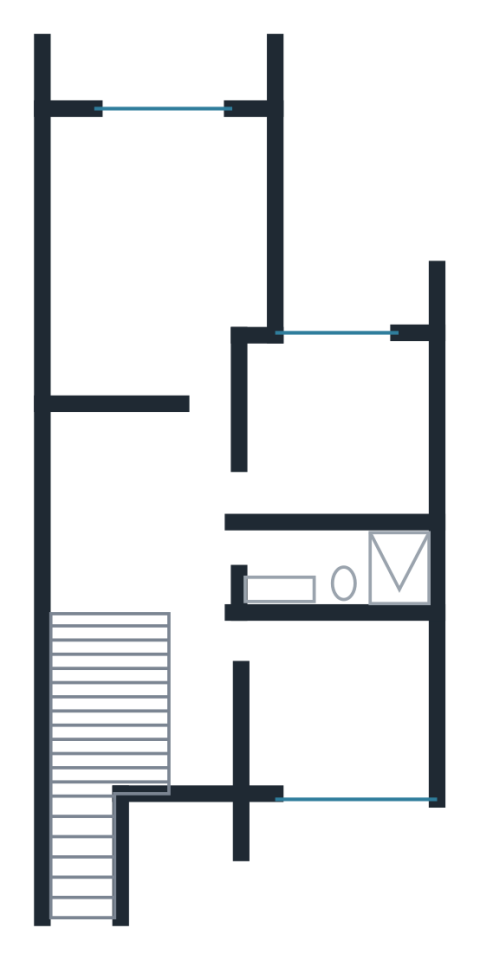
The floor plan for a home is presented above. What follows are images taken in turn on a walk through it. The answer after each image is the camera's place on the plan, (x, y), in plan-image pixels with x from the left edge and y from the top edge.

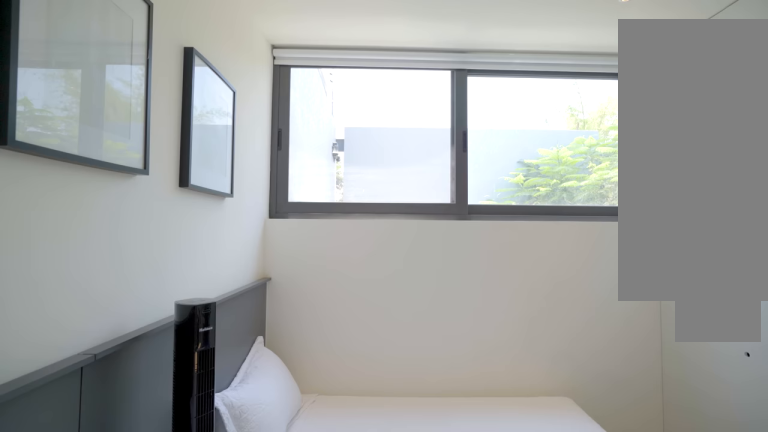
(289, 727)
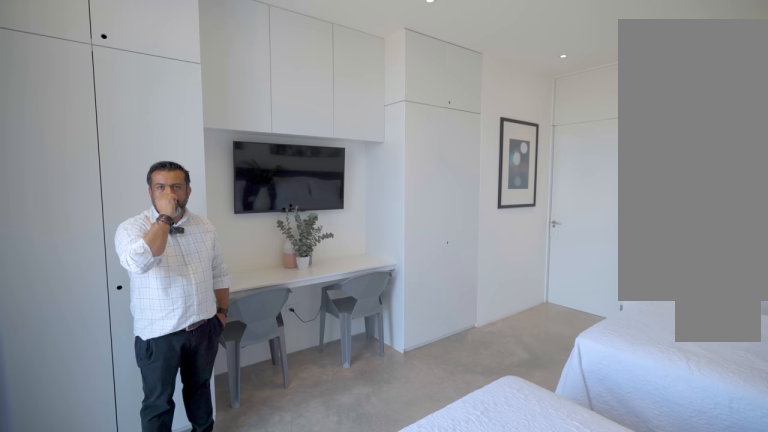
(104, 131)
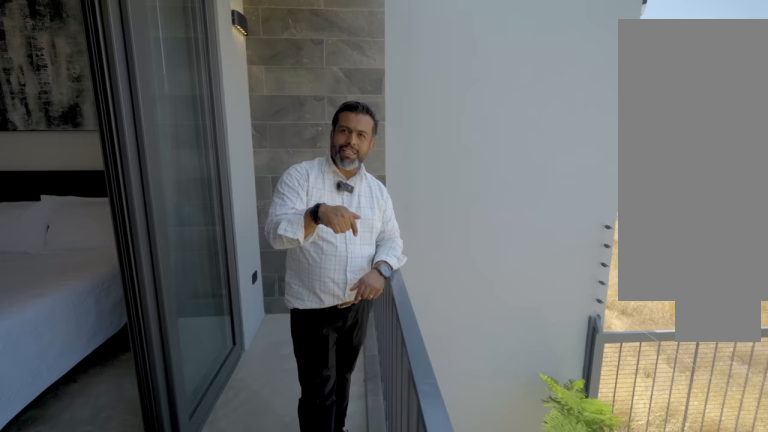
(180, 82)
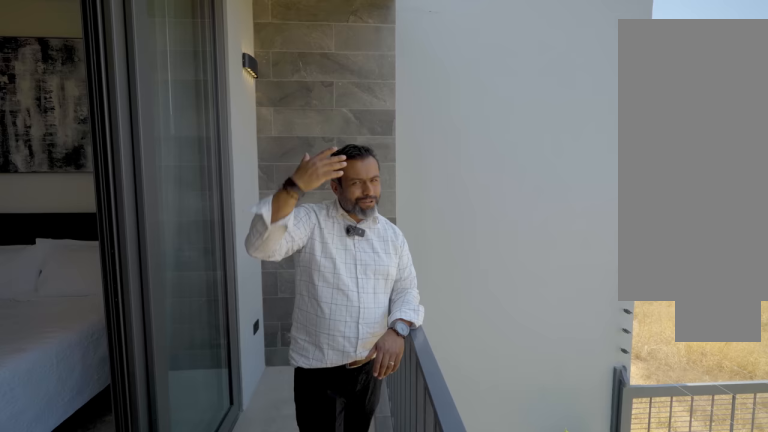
(181, 80)
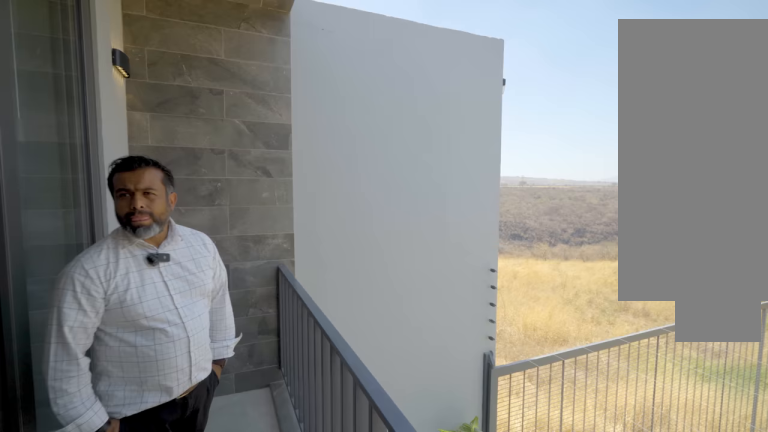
(180, 82)
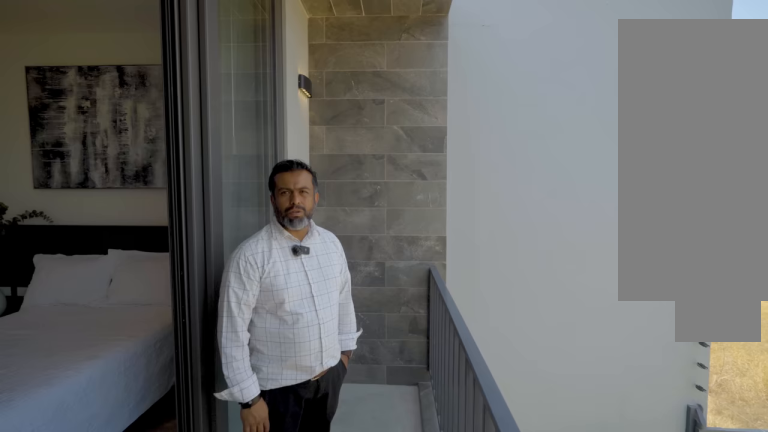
(182, 80)
